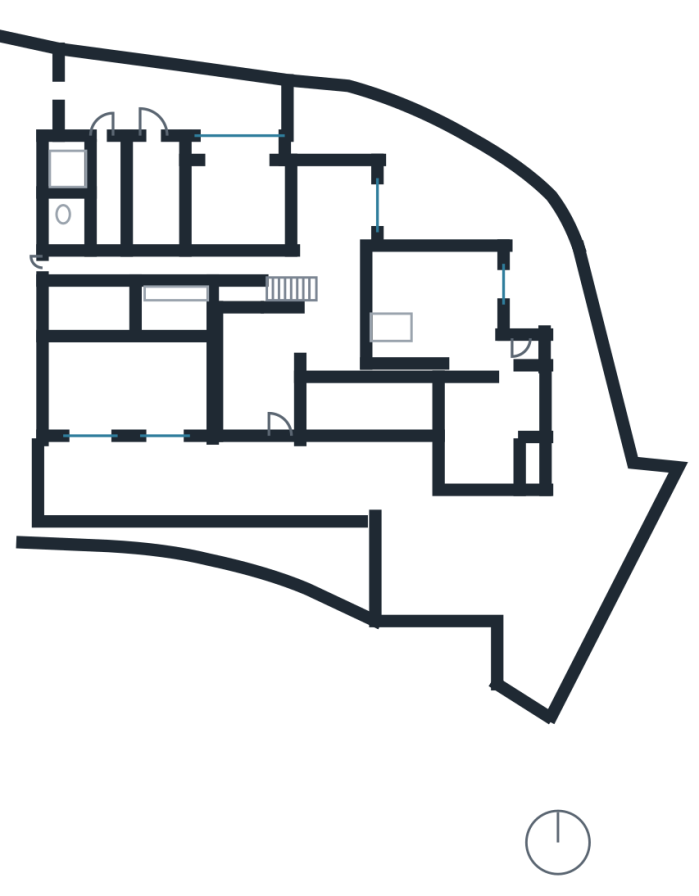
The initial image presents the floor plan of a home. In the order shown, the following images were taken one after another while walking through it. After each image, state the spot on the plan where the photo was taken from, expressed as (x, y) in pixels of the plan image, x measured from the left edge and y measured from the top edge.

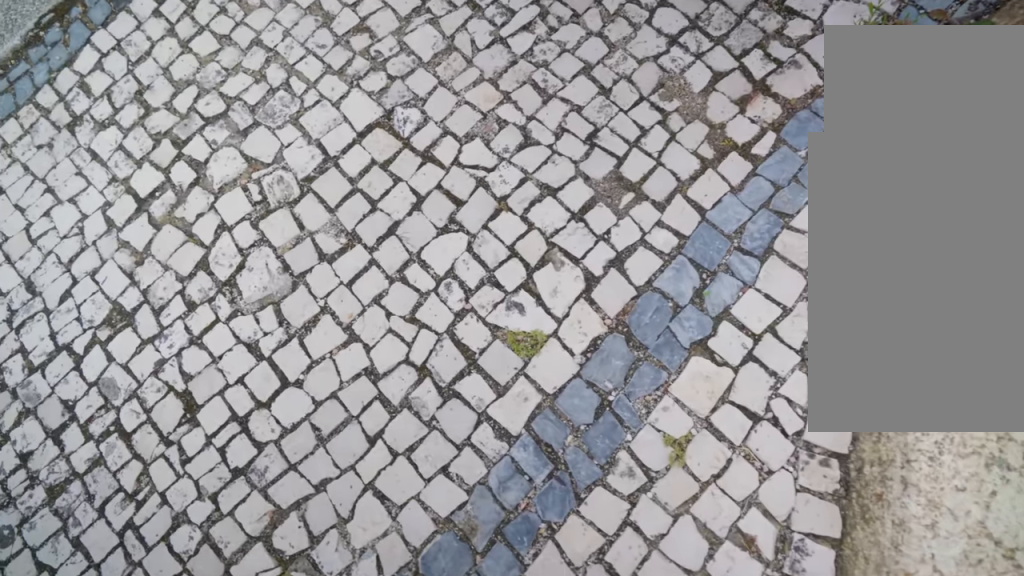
(394, 618)
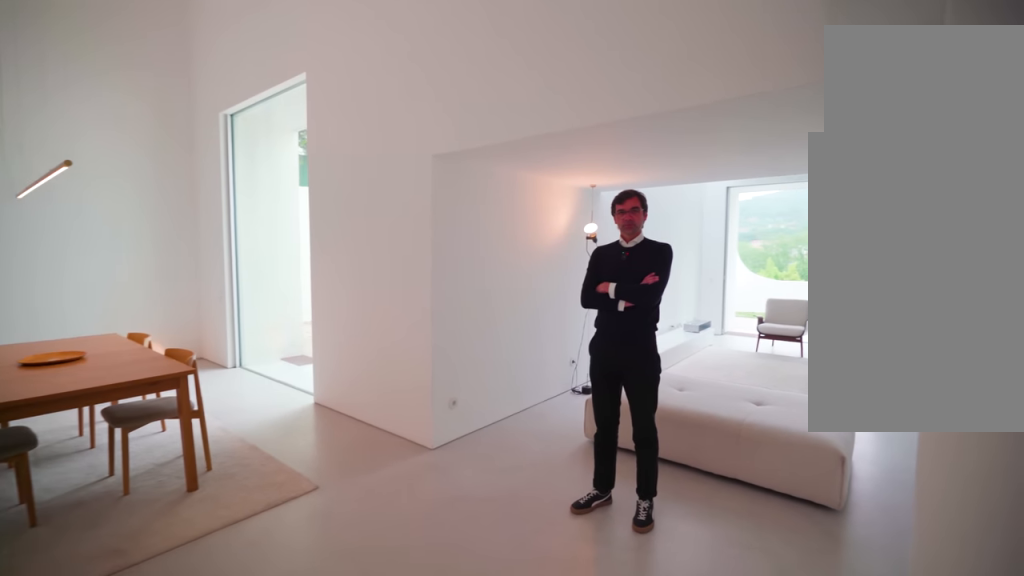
(328, 300)
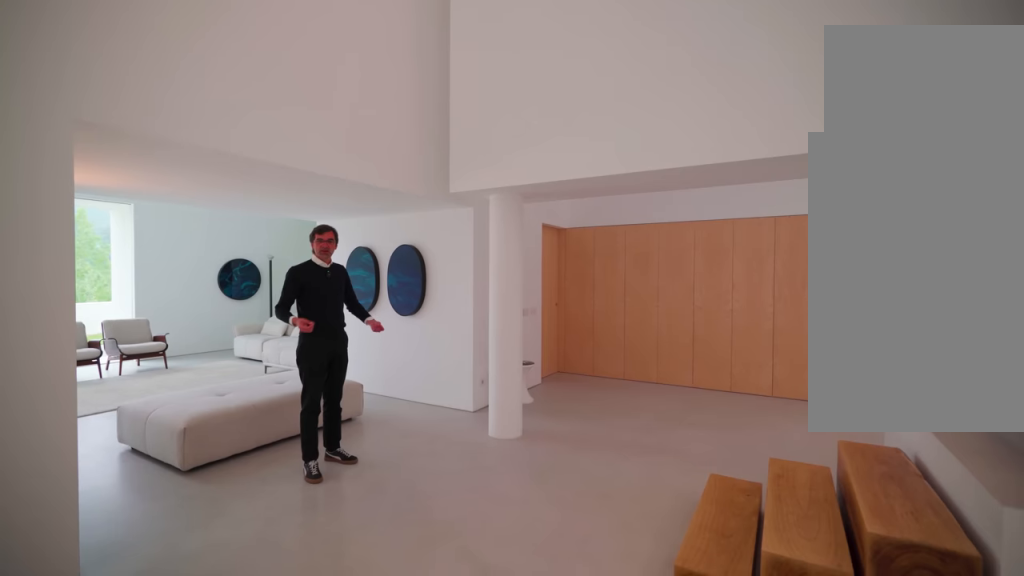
(328, 264)
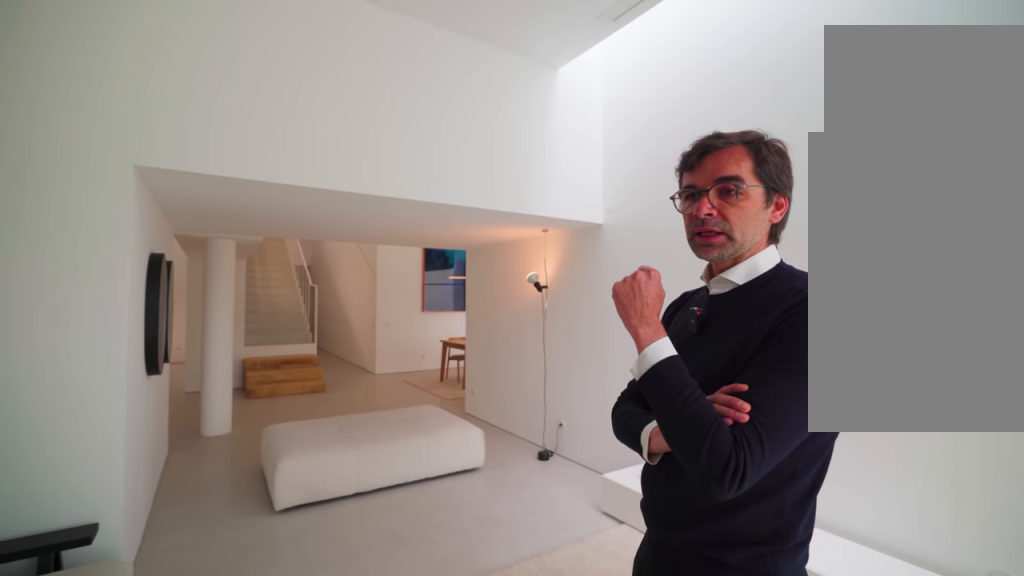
(484, 345)
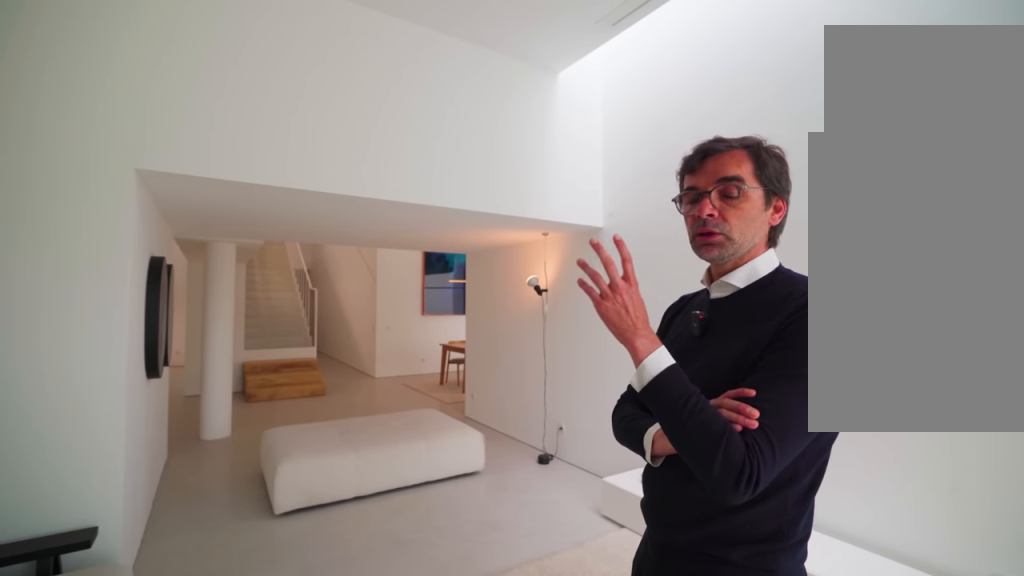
(481, 324)
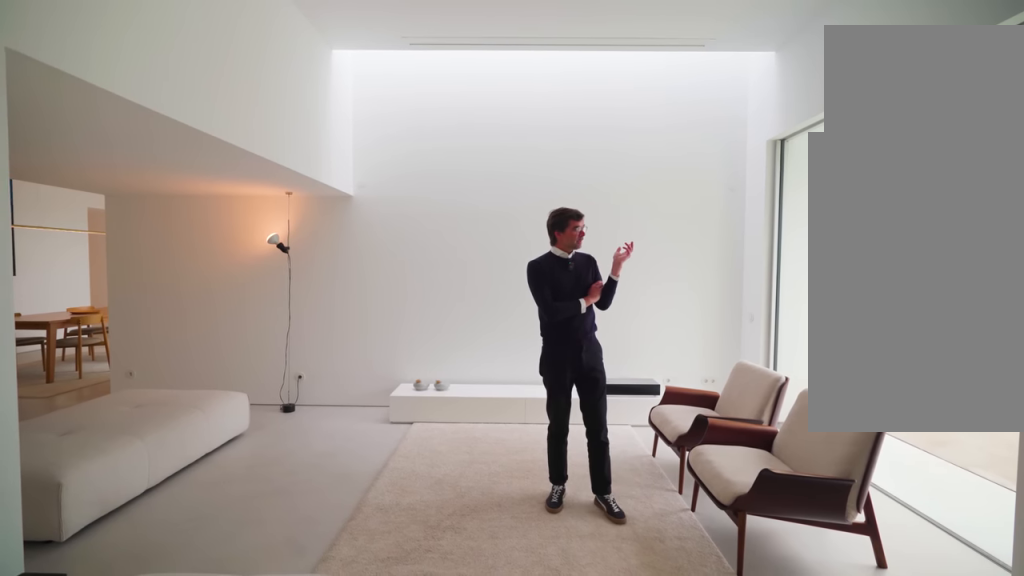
(462, 317)
